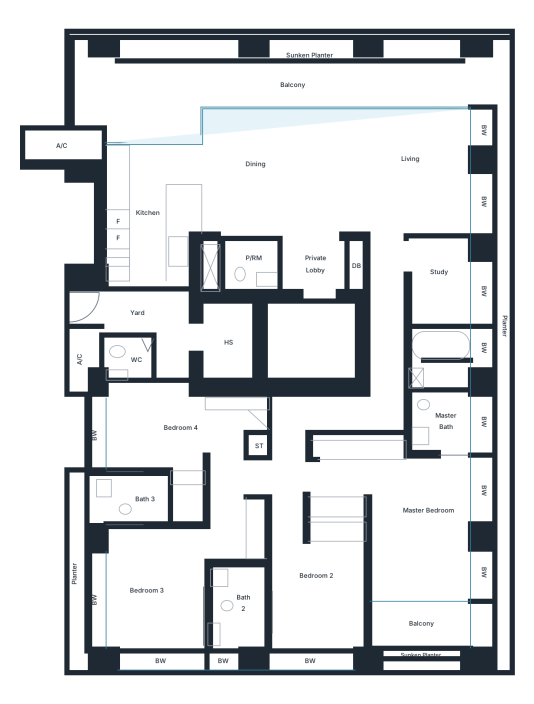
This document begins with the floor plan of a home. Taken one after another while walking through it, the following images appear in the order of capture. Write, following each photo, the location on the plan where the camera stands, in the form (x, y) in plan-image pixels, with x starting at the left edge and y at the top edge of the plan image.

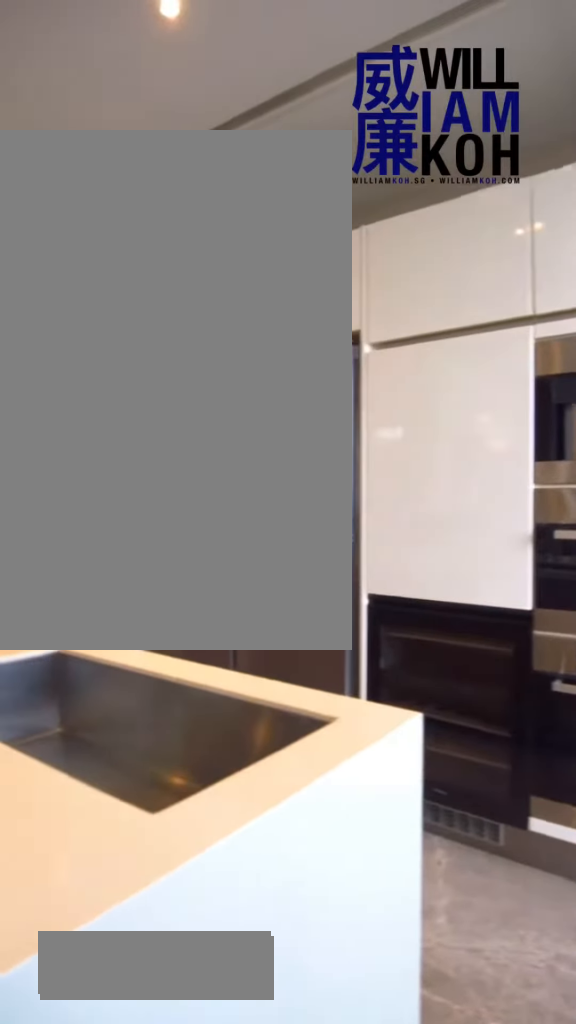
(187, 165)
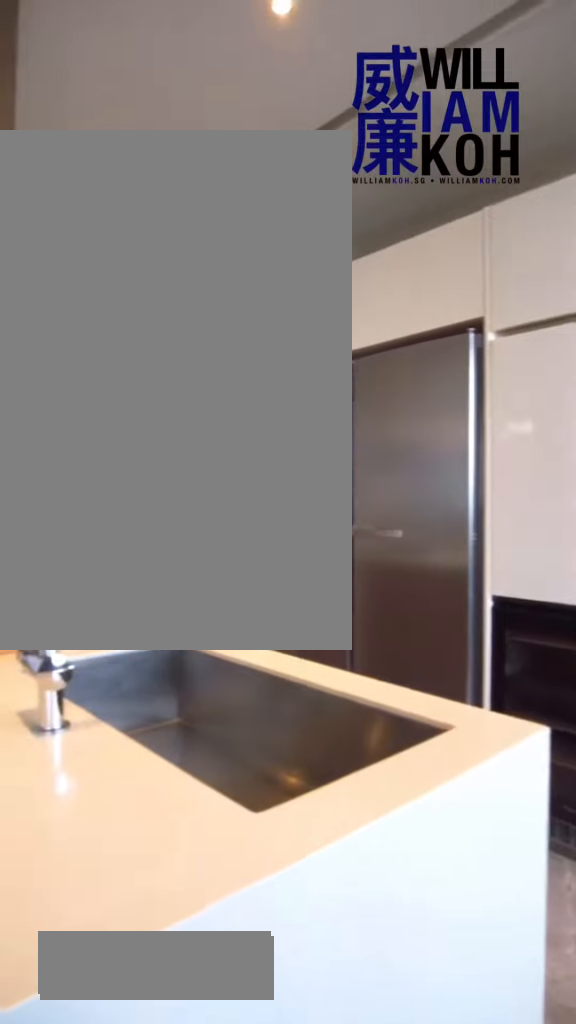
(187, 165)
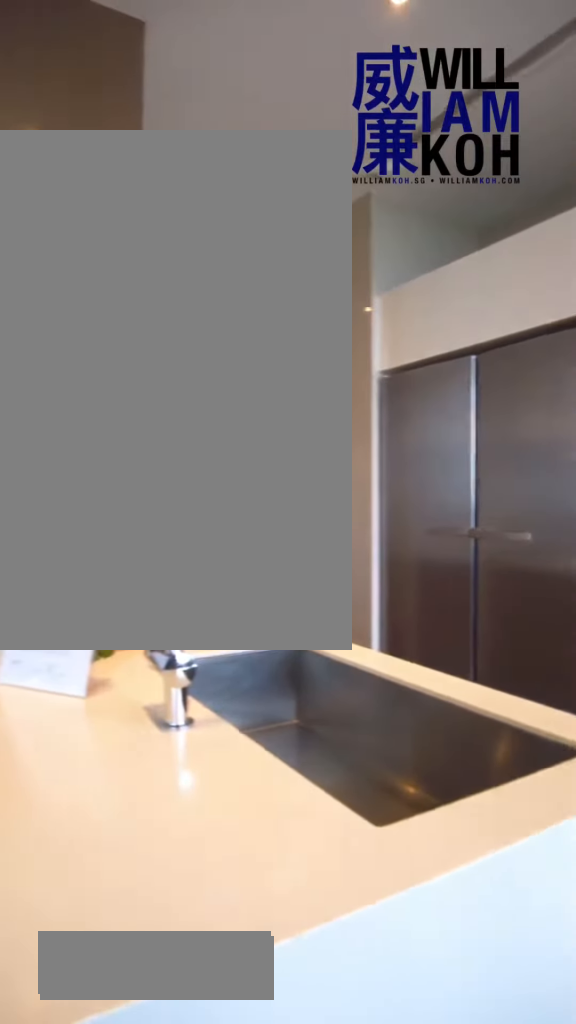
(187, 165)
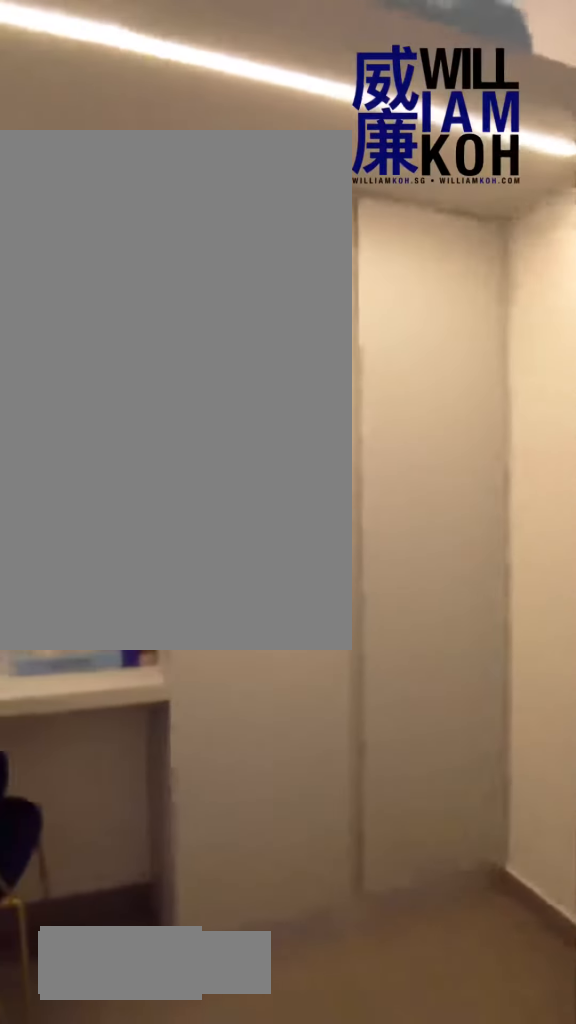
(225, 342)
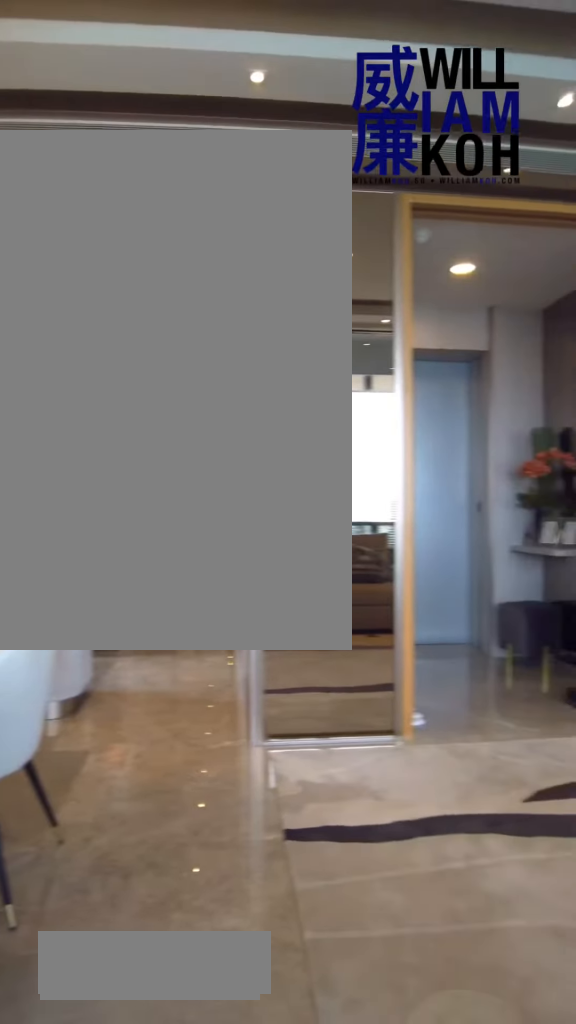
(414, 134)
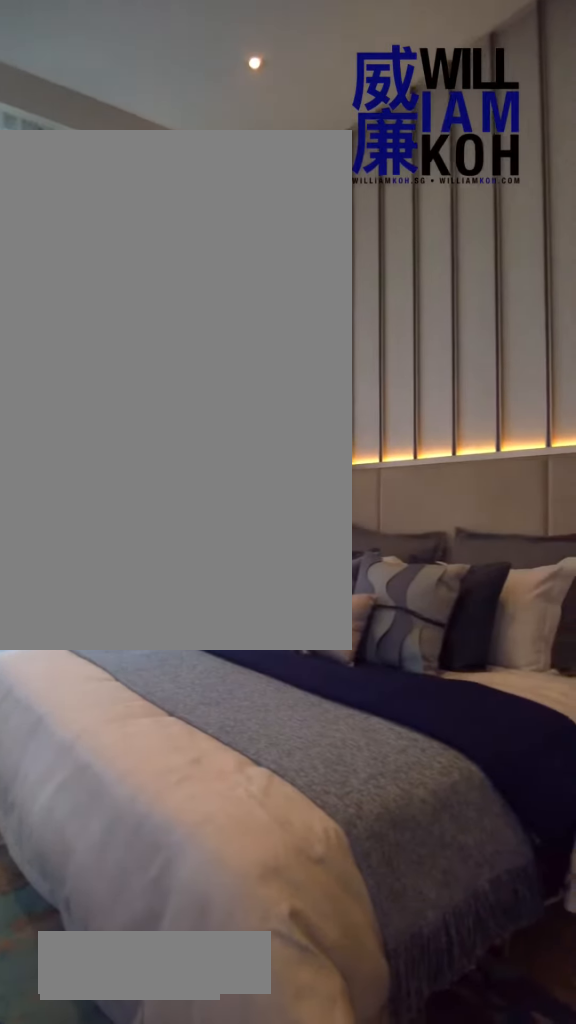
(458, 478)
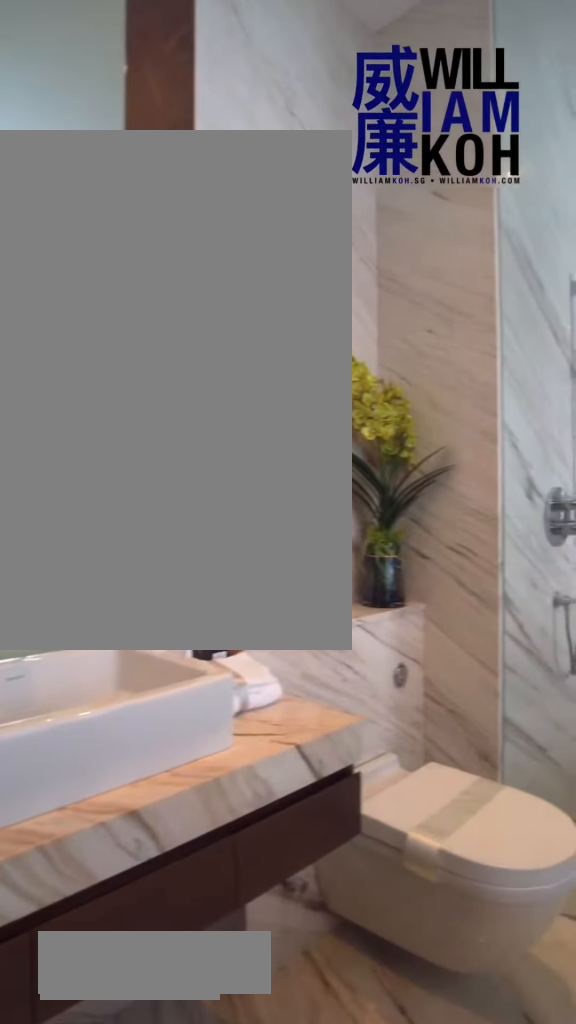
(450, 423)
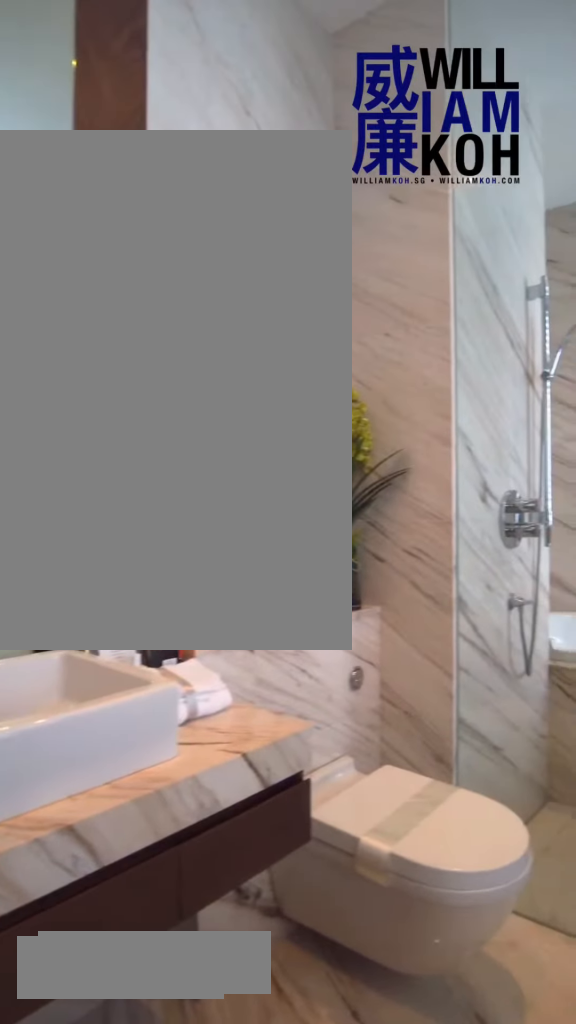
(450, 424)
